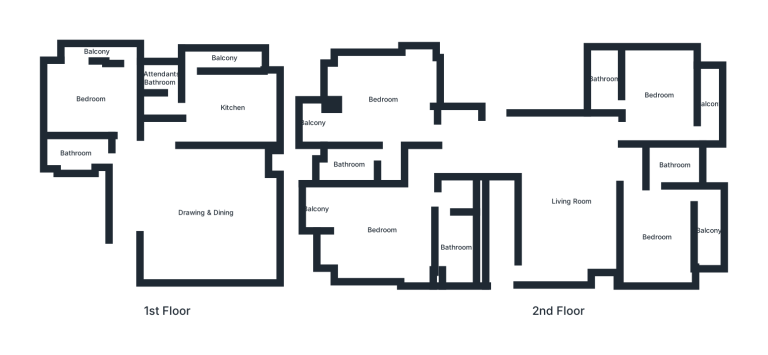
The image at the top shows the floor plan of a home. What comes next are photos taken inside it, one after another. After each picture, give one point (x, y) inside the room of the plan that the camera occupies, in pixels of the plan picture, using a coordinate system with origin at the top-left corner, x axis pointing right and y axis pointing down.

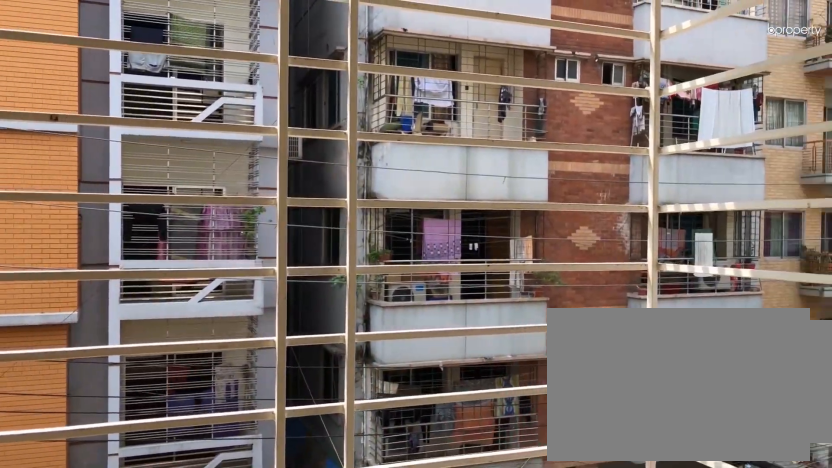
(309, 123)
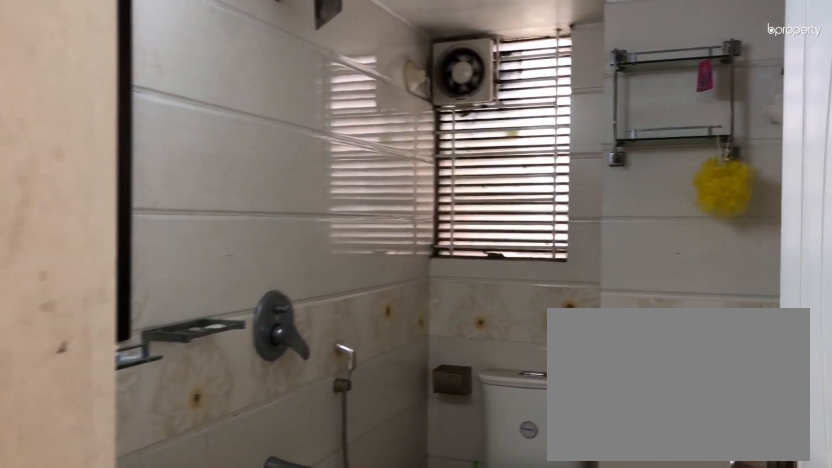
(381, 155)
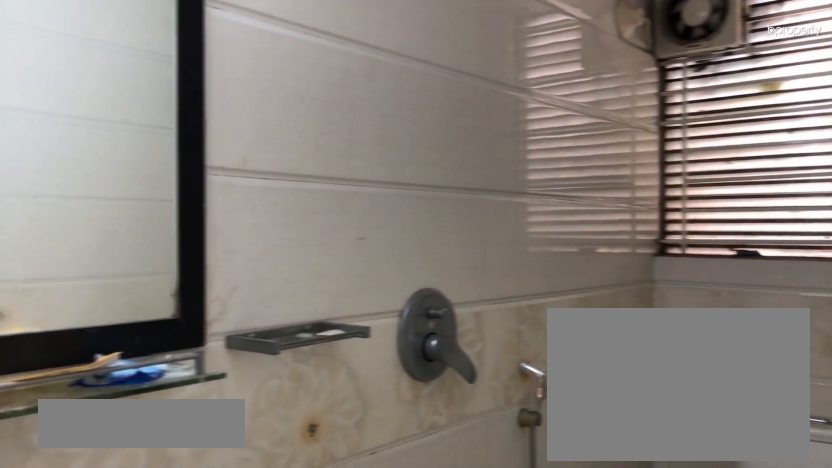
(348, 164)
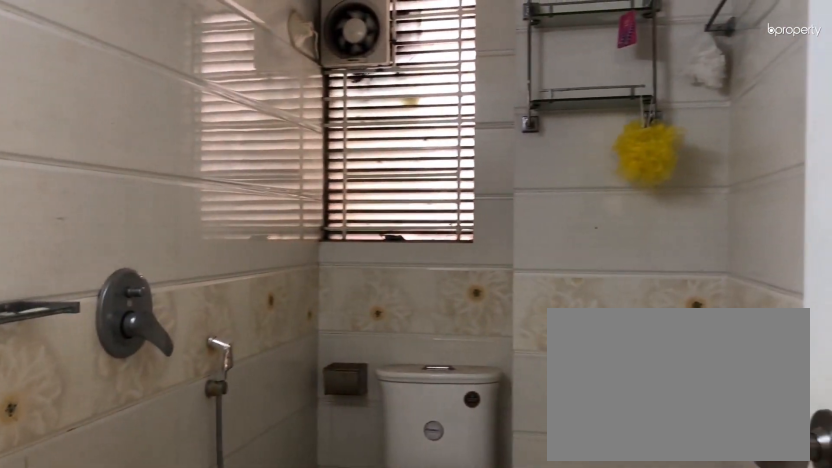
(348, 164)
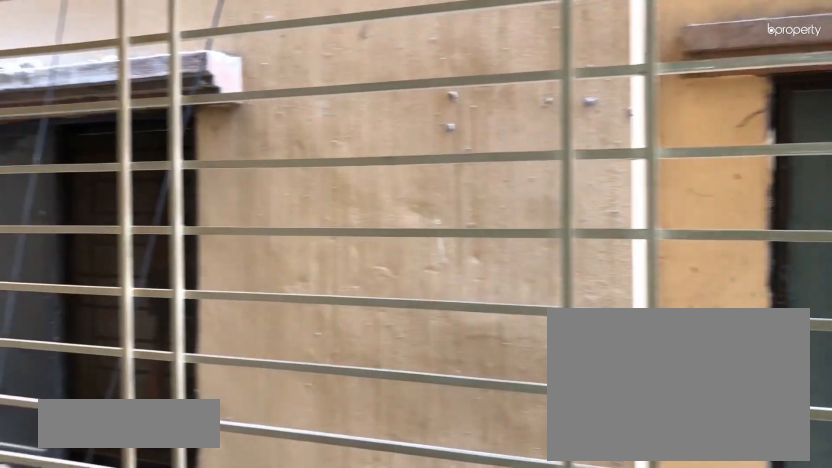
(709, 103)
